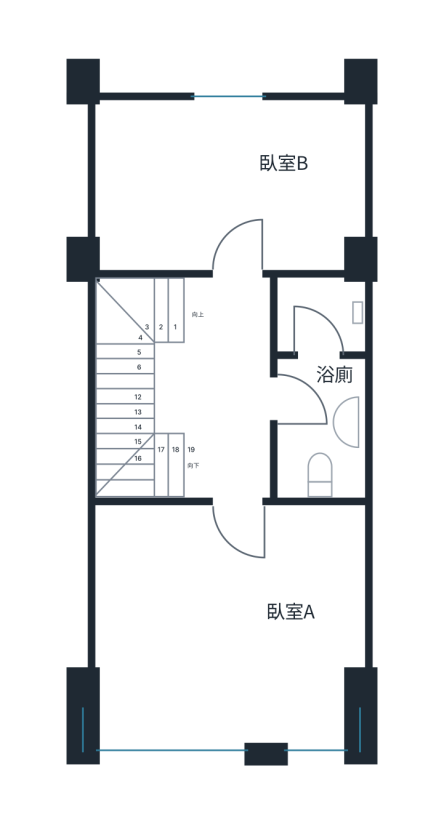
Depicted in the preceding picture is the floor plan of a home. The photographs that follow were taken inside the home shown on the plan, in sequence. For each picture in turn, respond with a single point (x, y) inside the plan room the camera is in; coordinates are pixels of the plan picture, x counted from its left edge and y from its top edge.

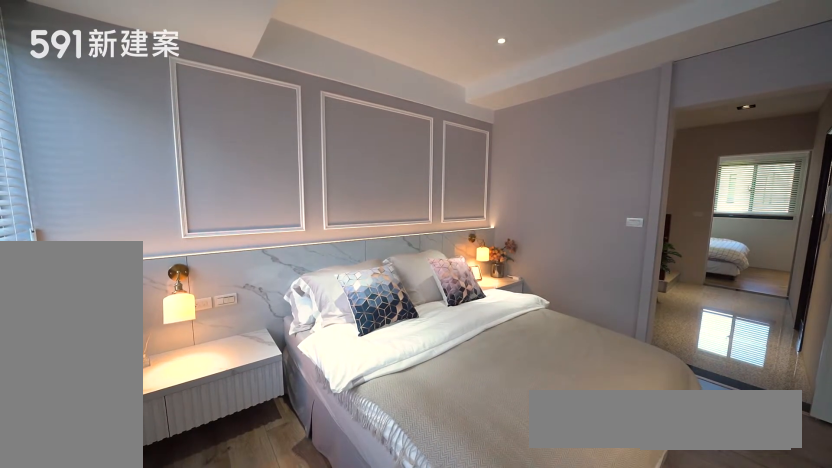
(230, 627)
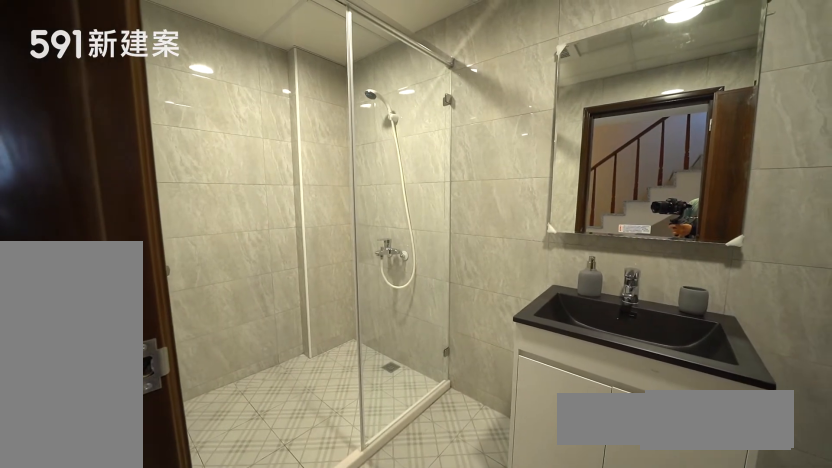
(318, 387)
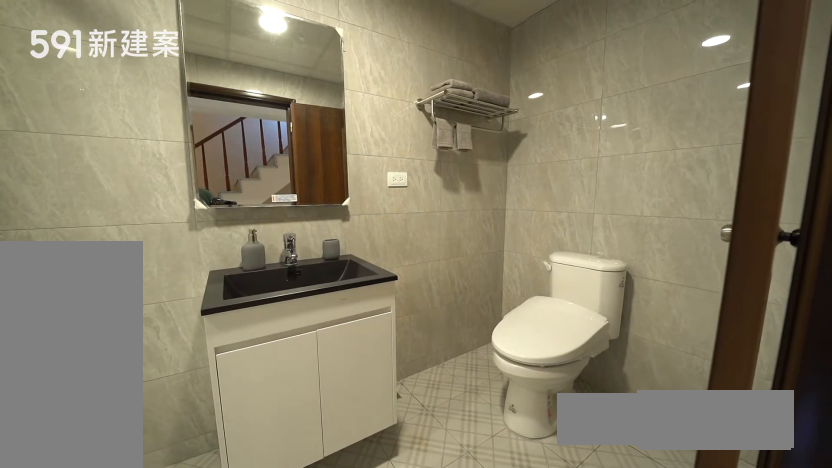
(318, 387)
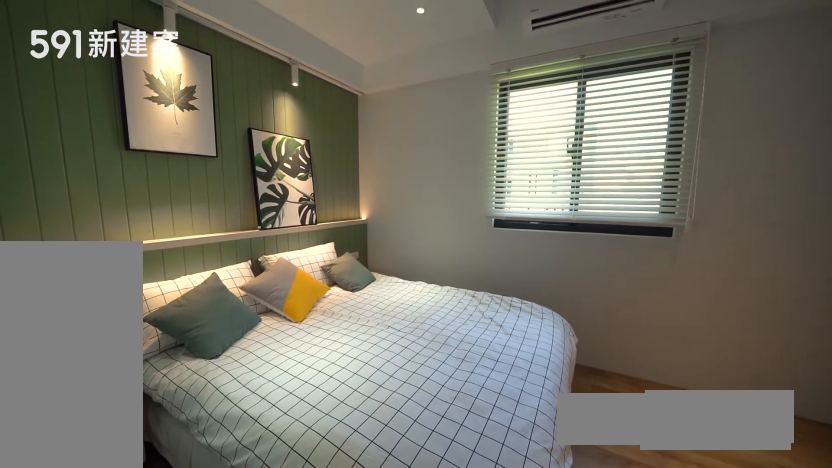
(229, 184)
